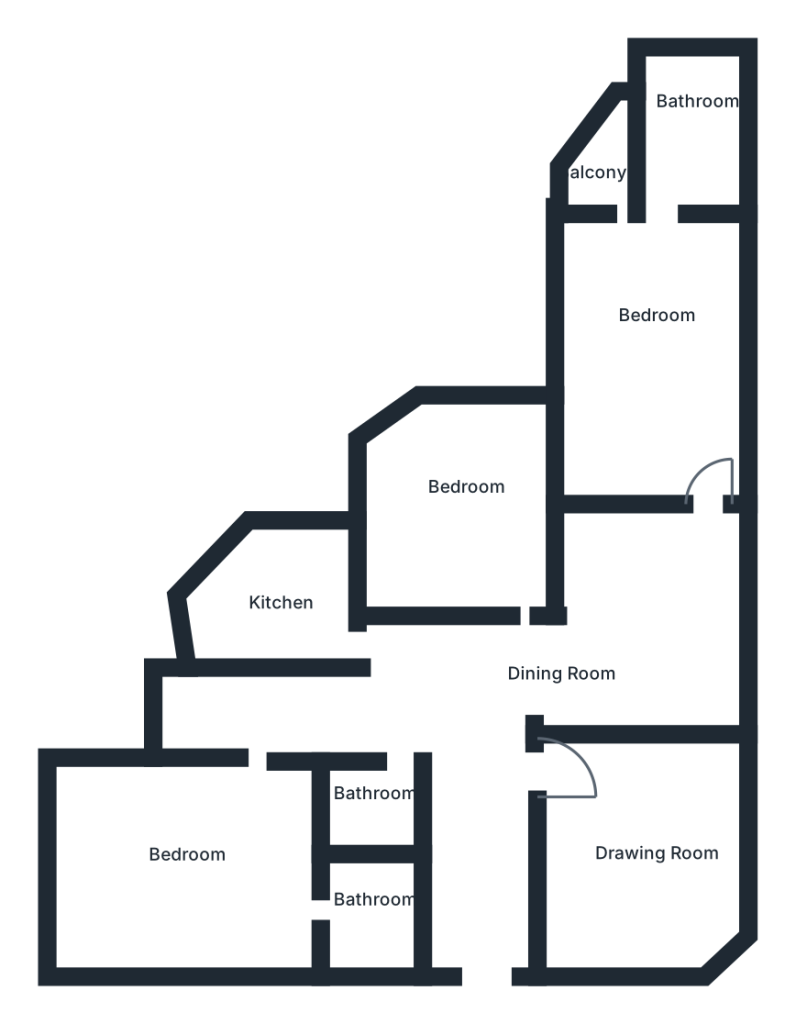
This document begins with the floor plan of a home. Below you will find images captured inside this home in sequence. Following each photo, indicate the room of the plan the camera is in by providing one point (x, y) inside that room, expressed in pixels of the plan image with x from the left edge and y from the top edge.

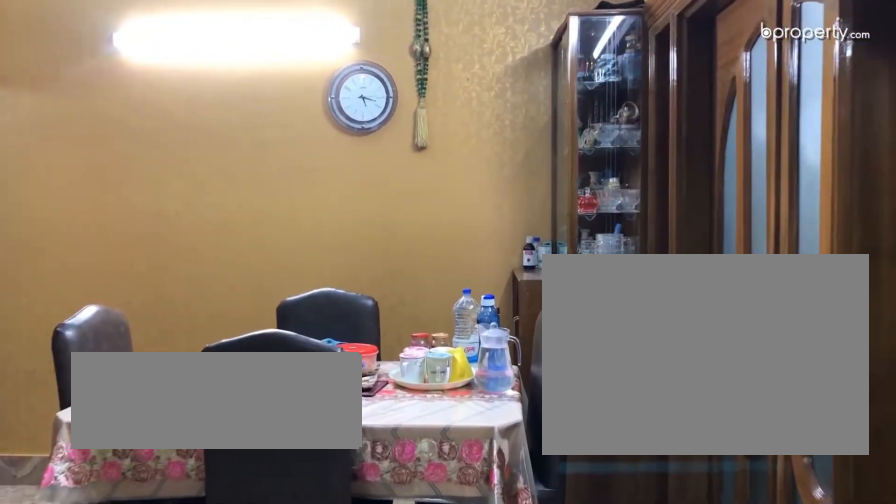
(653, 646)
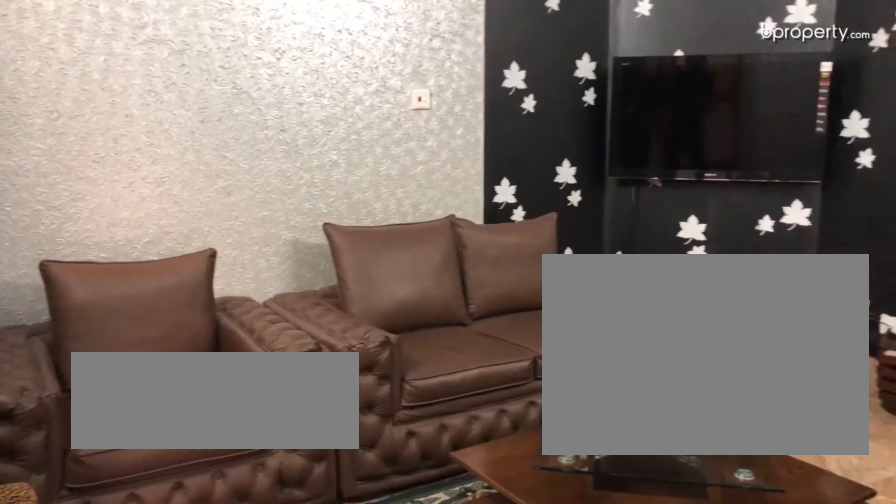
(654, 863)
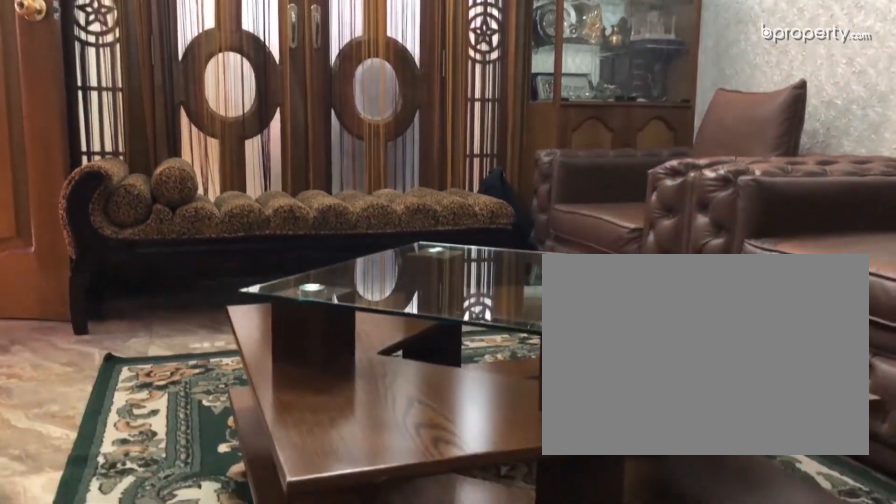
(649, 849)
